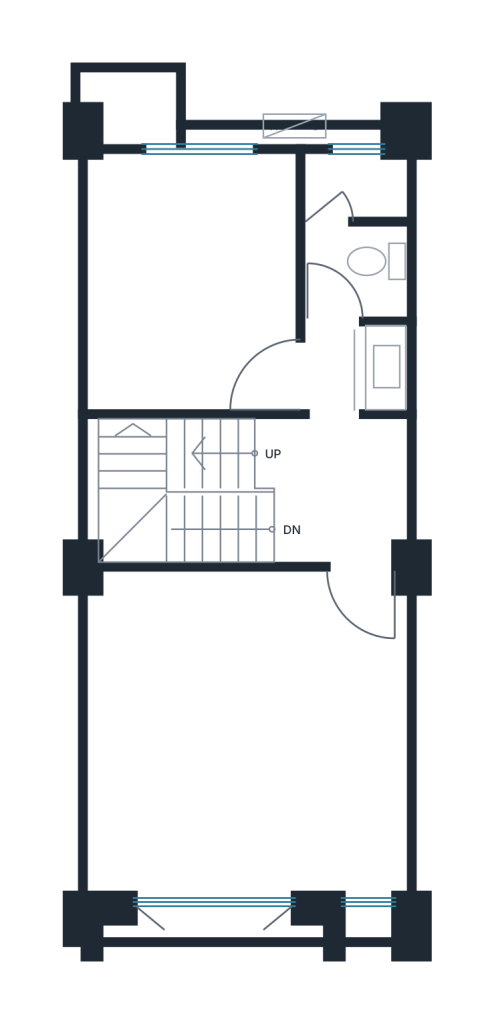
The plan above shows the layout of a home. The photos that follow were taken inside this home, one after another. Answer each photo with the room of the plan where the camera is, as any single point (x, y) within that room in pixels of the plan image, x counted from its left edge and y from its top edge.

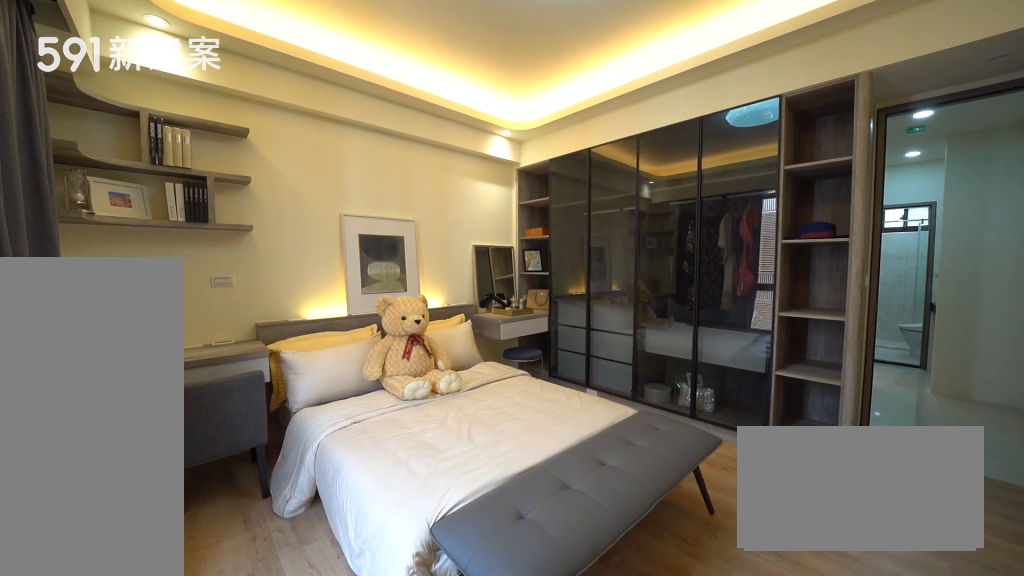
(248, 730)
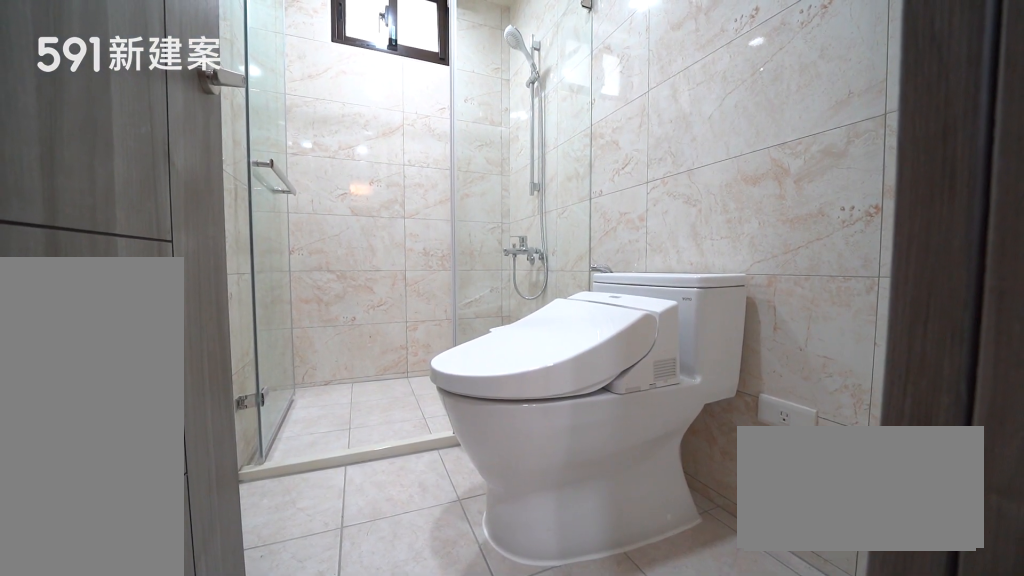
(354, 281)
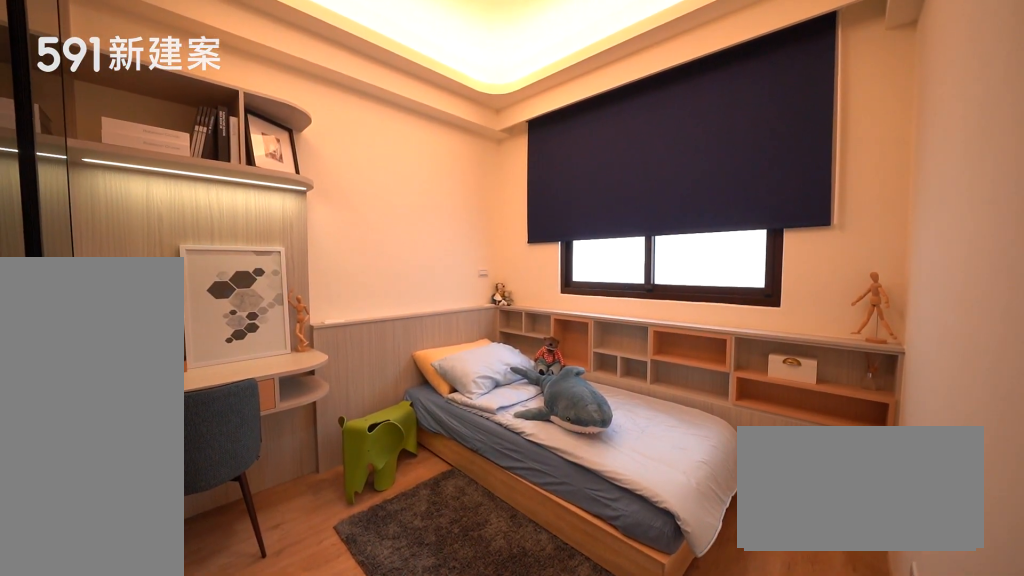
(191, 278)
